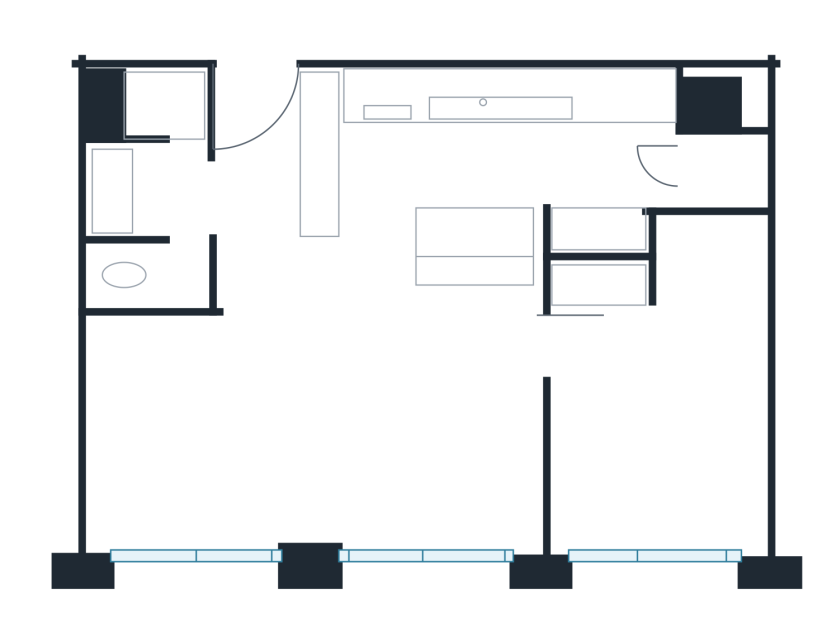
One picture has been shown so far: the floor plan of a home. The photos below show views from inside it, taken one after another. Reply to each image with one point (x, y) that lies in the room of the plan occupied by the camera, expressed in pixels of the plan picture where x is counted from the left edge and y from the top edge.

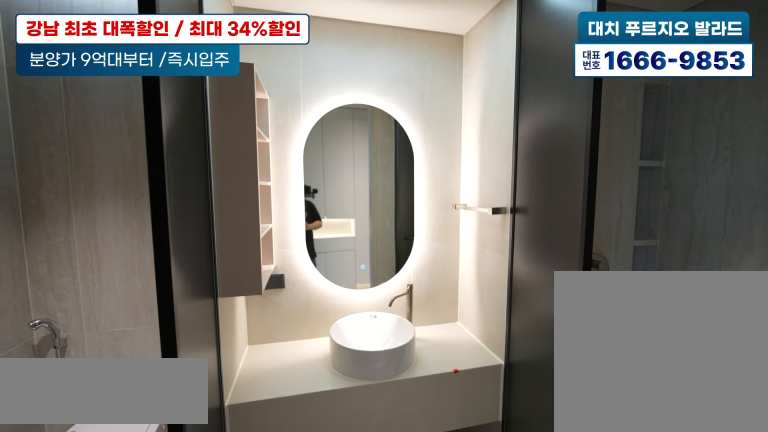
(165, 174)
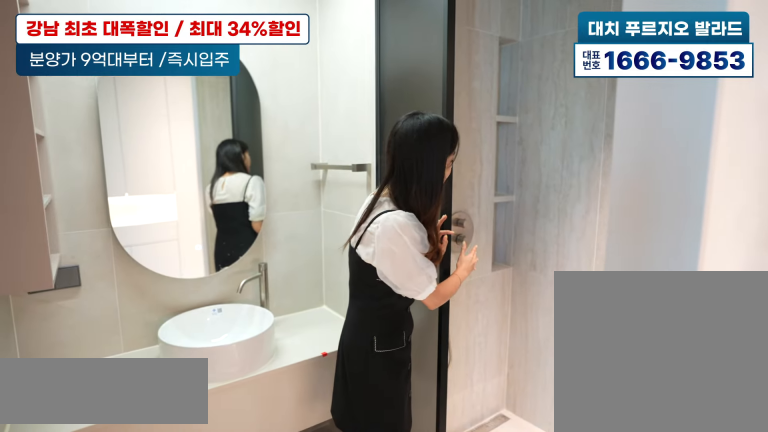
(166, 175)
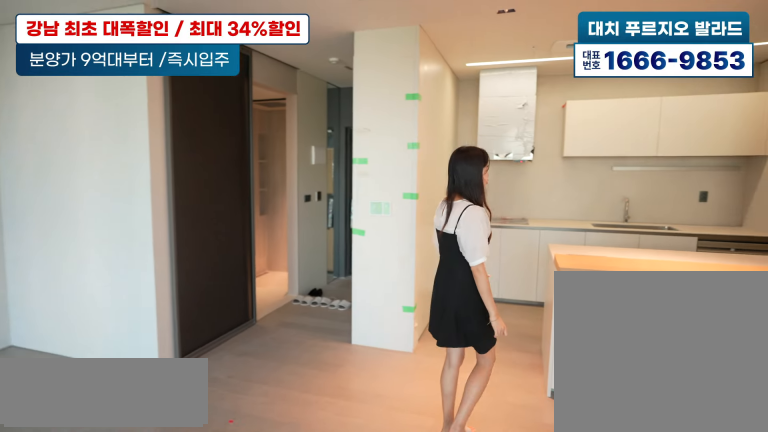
(282, 400)
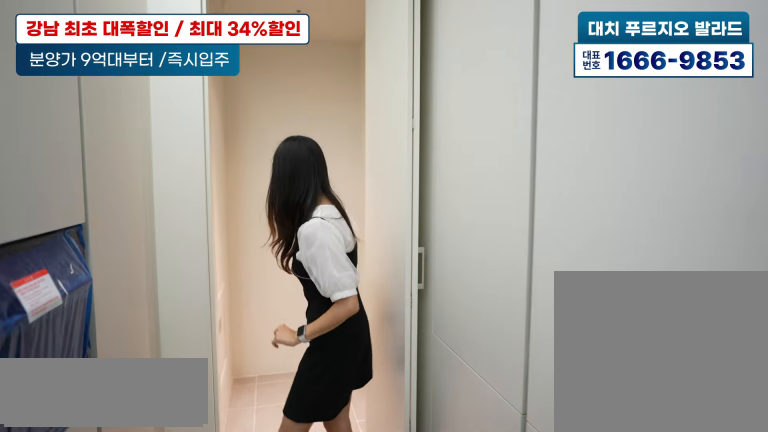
(529, 152)
